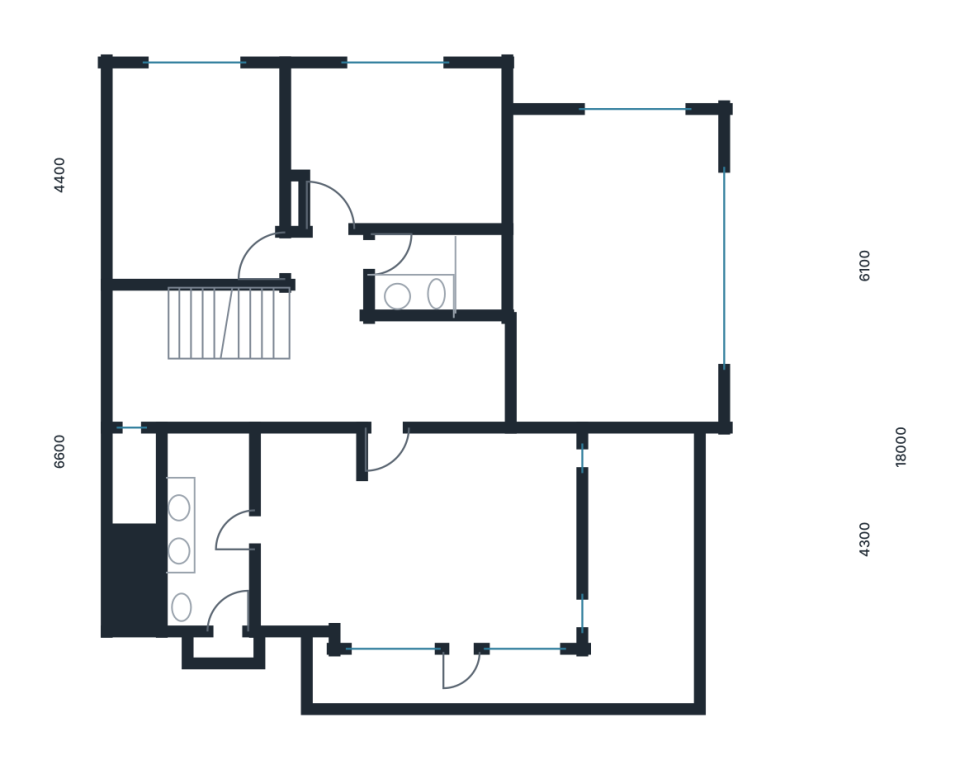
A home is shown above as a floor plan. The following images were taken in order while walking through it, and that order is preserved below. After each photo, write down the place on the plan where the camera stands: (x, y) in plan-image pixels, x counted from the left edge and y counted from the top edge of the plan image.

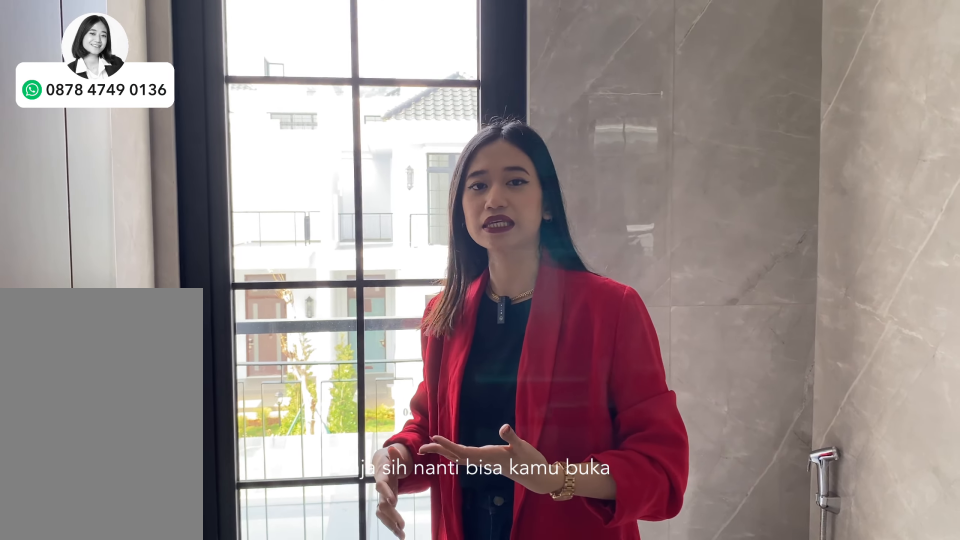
(221, 518)
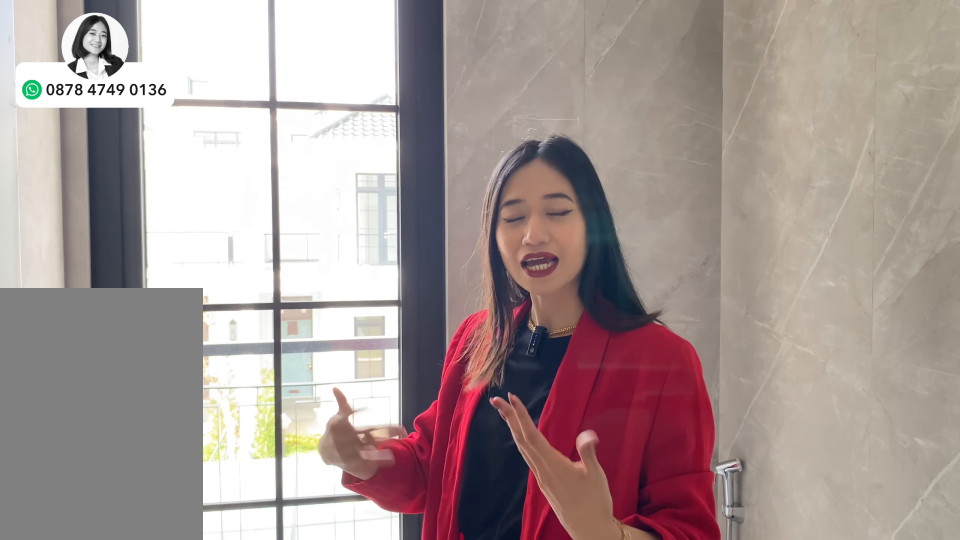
(221, 518)
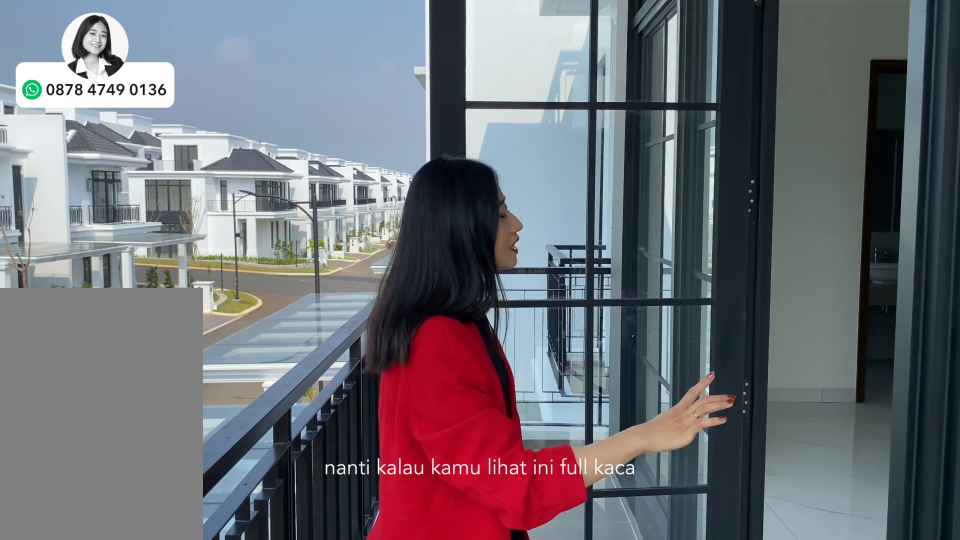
(503, 683)
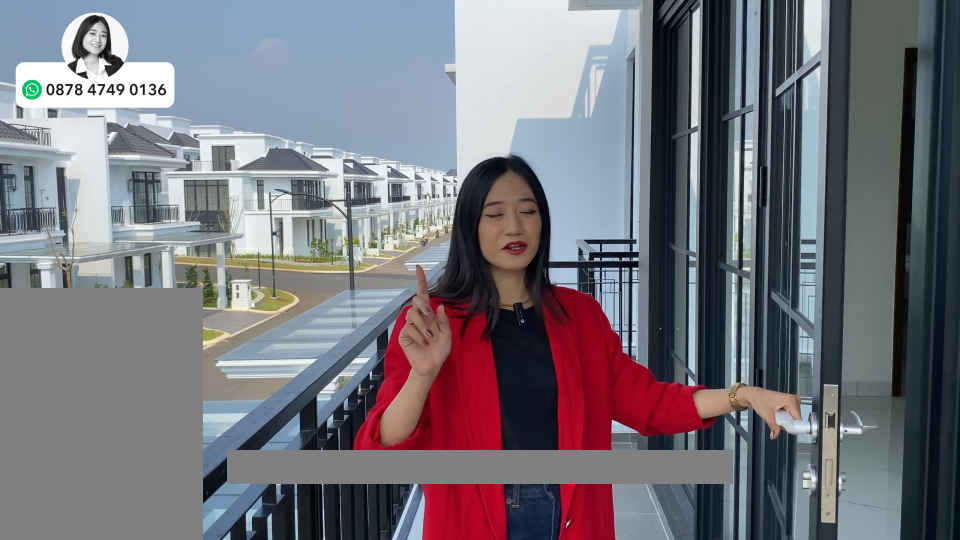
(503, 683)
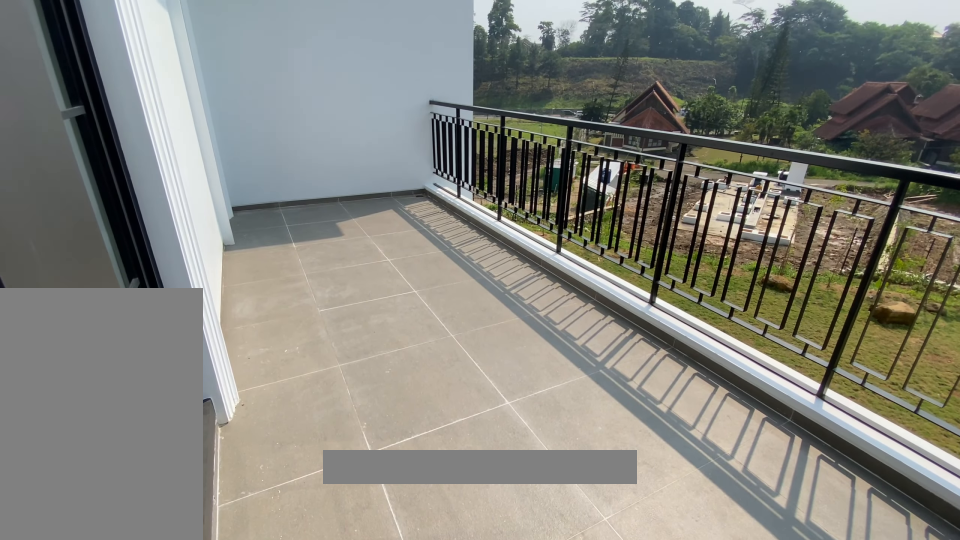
(653, 552)
